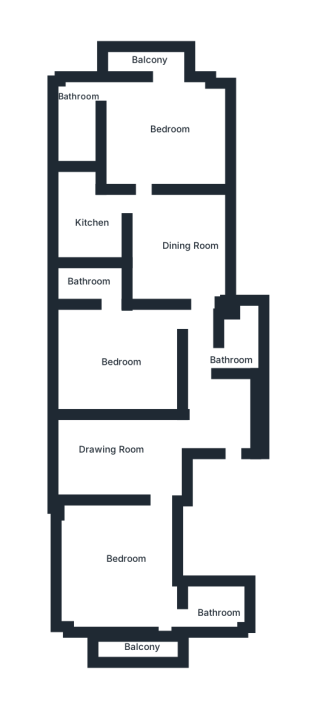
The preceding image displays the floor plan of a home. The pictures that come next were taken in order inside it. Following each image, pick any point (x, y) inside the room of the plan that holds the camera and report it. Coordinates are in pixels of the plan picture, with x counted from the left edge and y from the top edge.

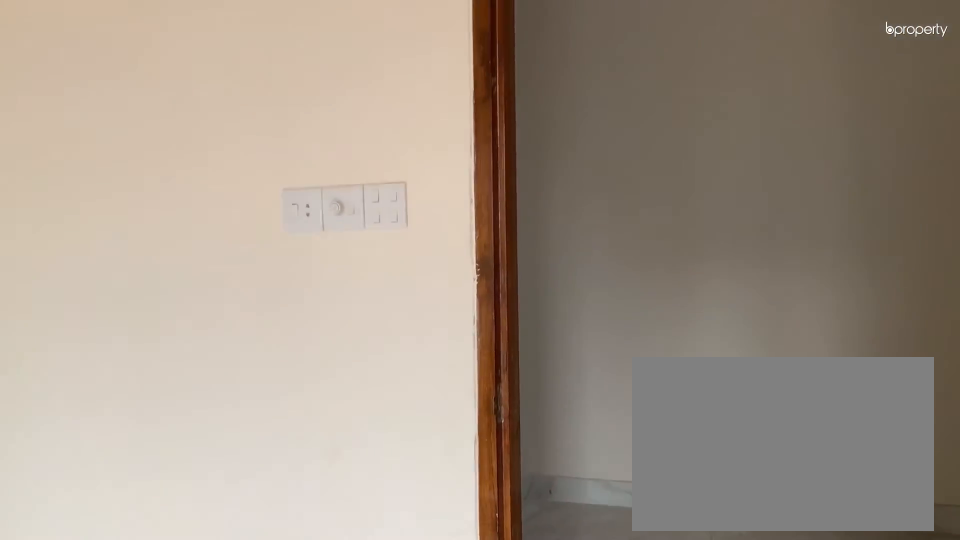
(129, 589)
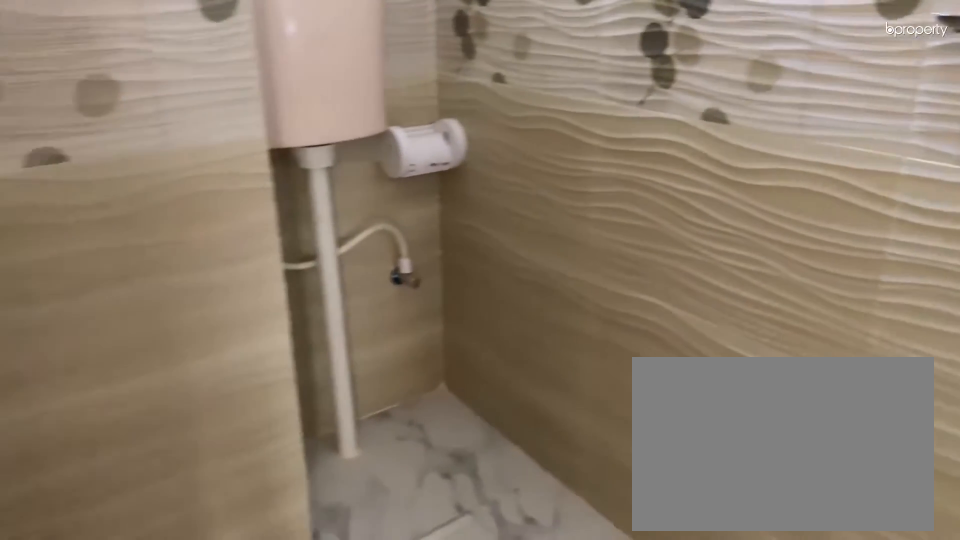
(244, 338)
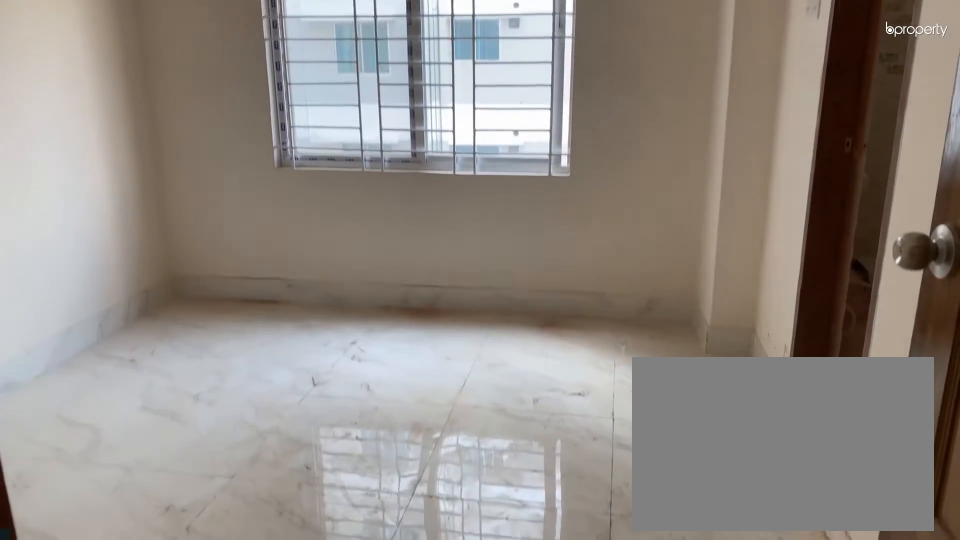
(112, 349)
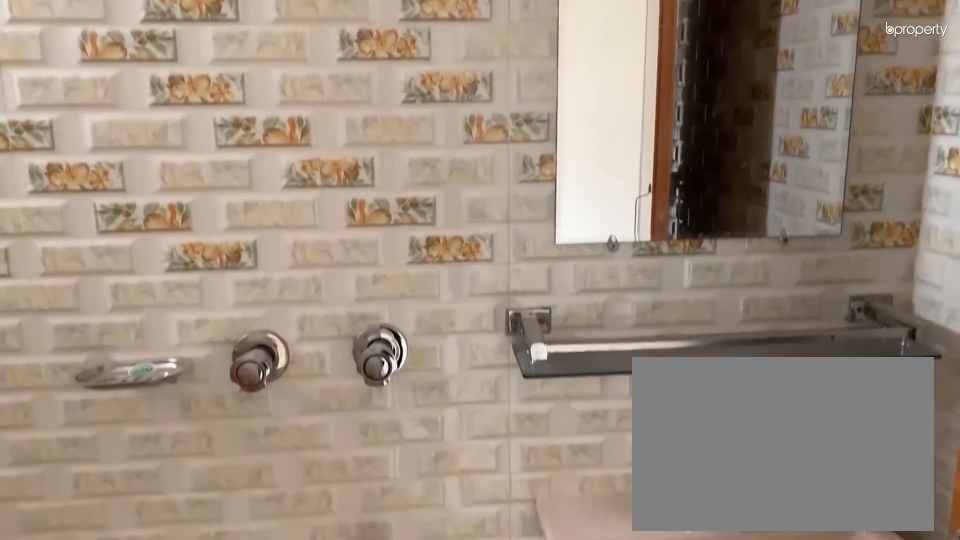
(98, 280)
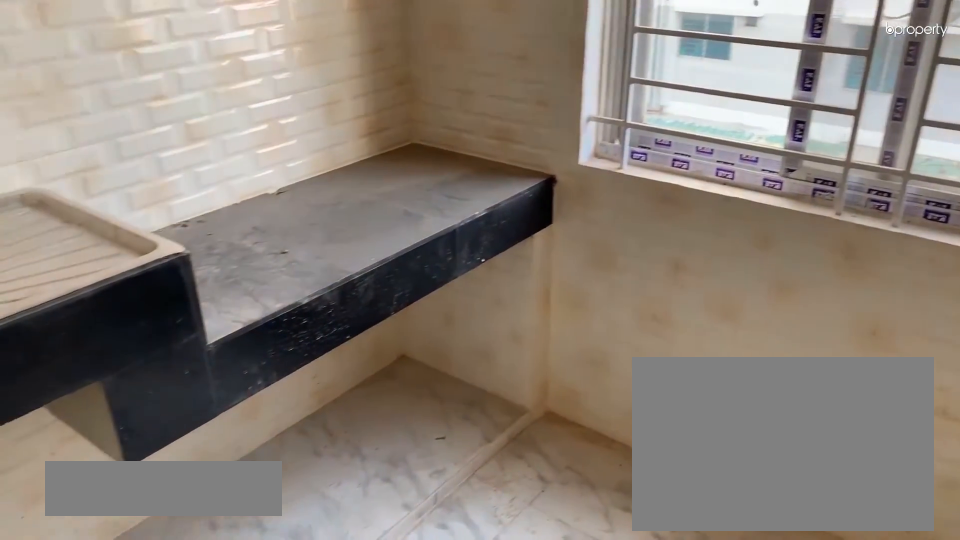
(96, 211)
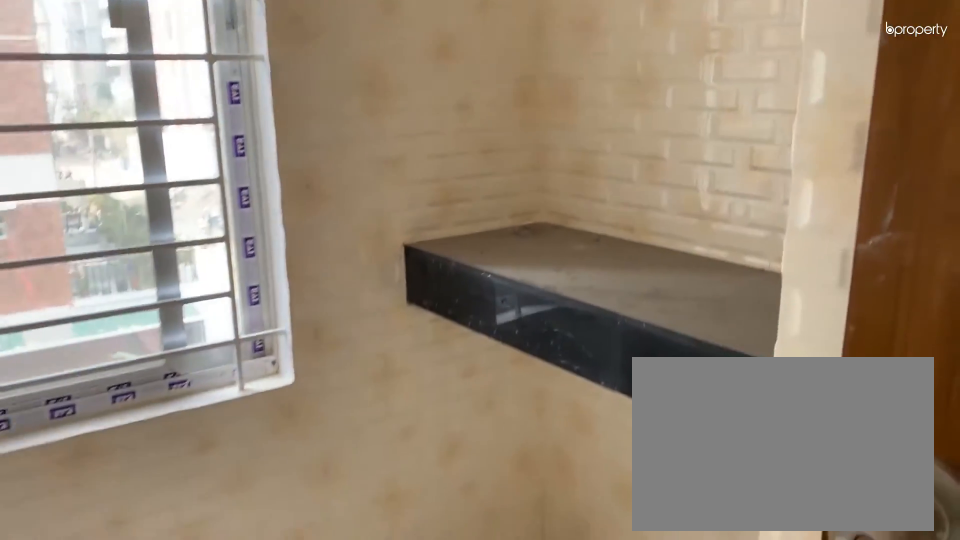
(96, 211)
